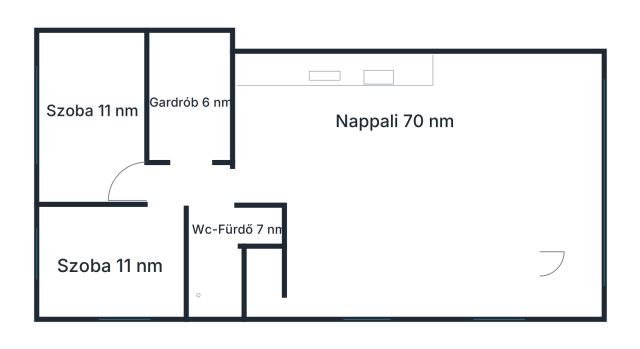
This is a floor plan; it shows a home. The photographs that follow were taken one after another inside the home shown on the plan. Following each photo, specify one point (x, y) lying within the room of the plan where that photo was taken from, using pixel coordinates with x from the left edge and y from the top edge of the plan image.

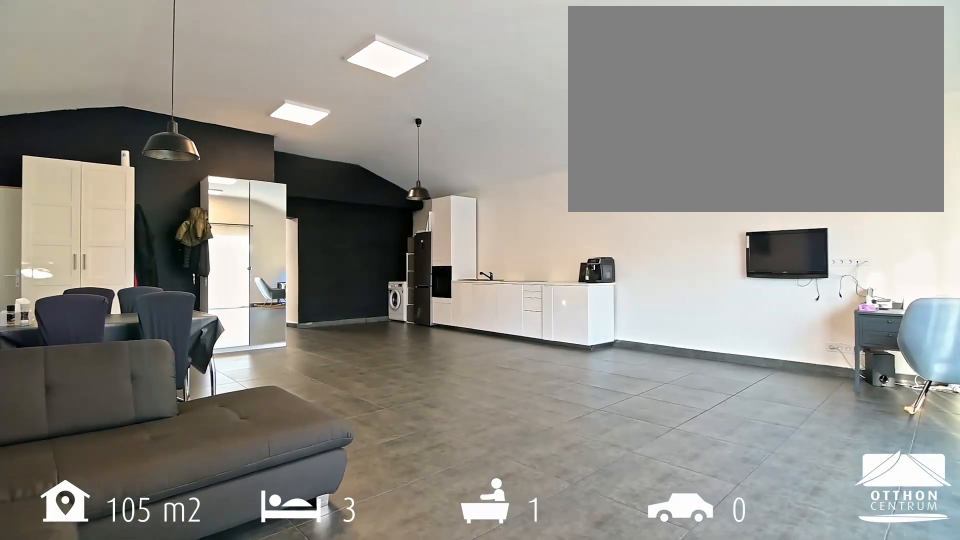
(418, 190)
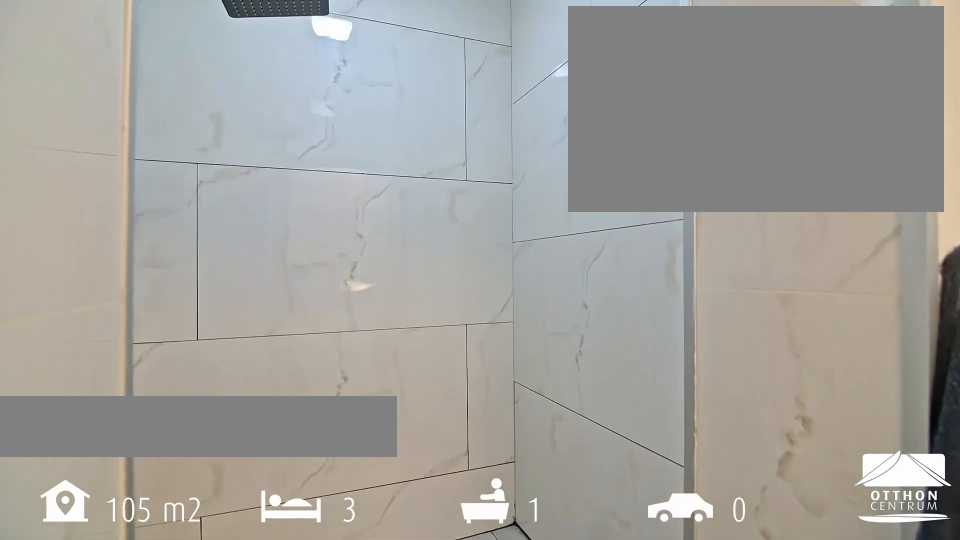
(213, 252)
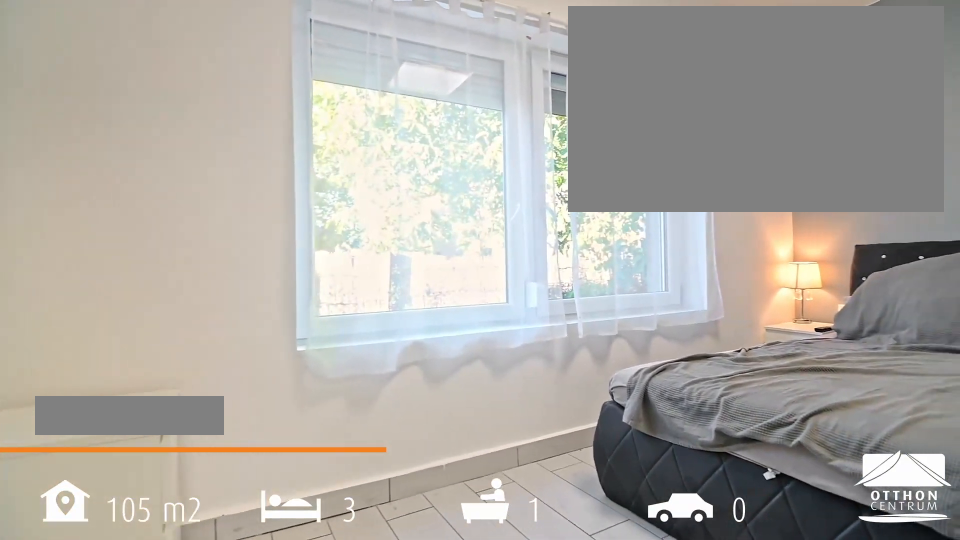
(93, 121)
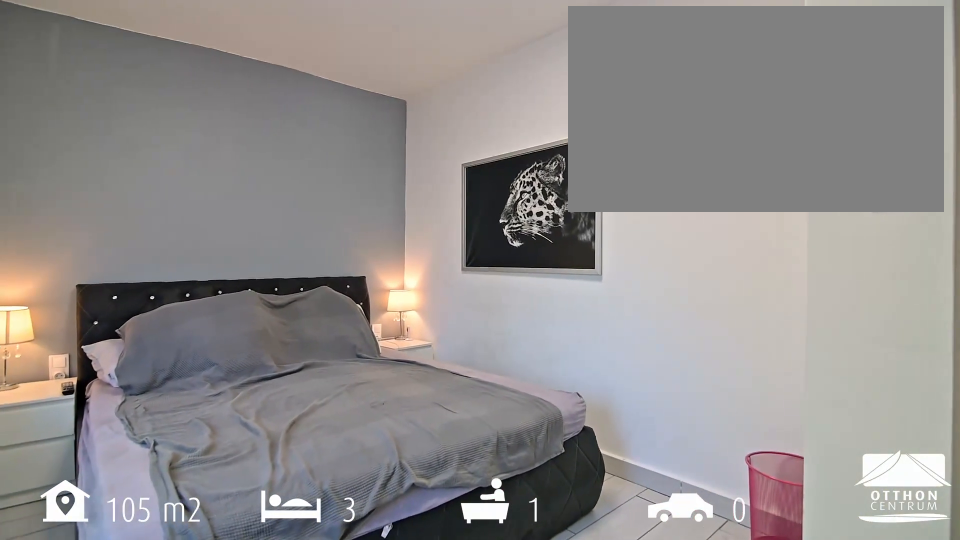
(93, 122)
